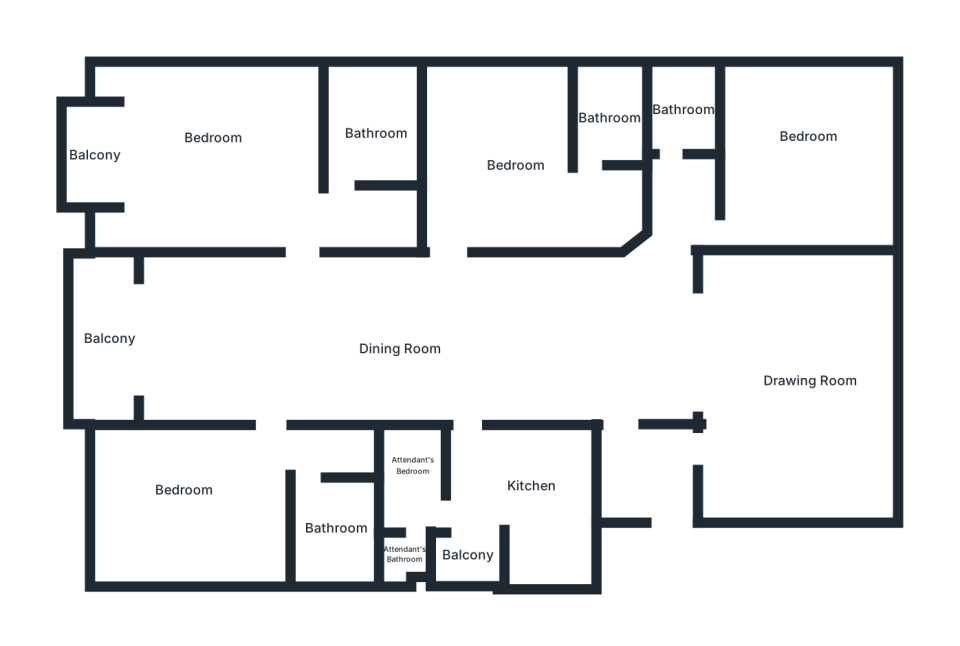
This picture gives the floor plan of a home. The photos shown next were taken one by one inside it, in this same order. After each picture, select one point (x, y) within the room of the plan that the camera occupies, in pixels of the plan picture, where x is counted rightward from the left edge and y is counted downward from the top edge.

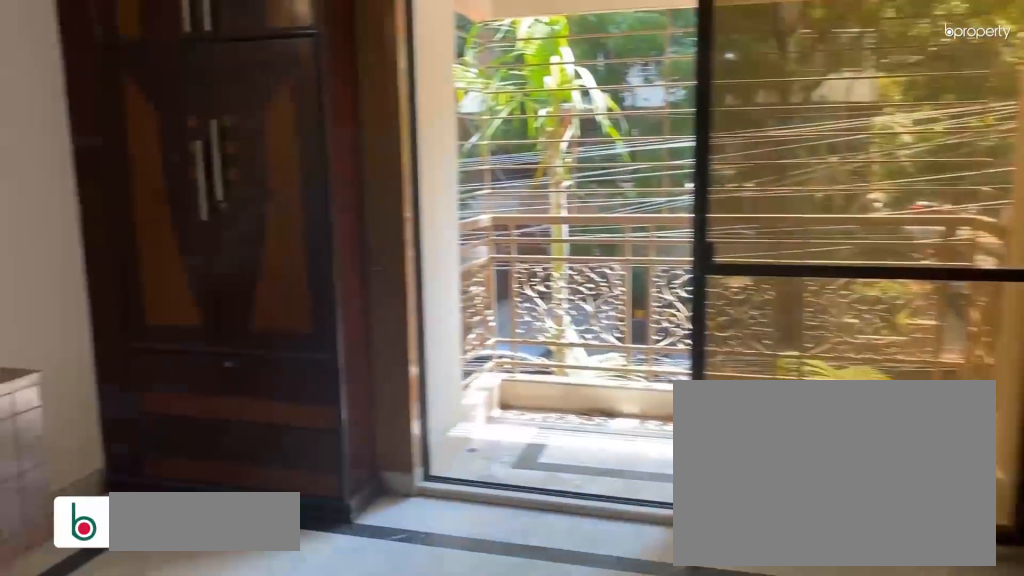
(221, 151)
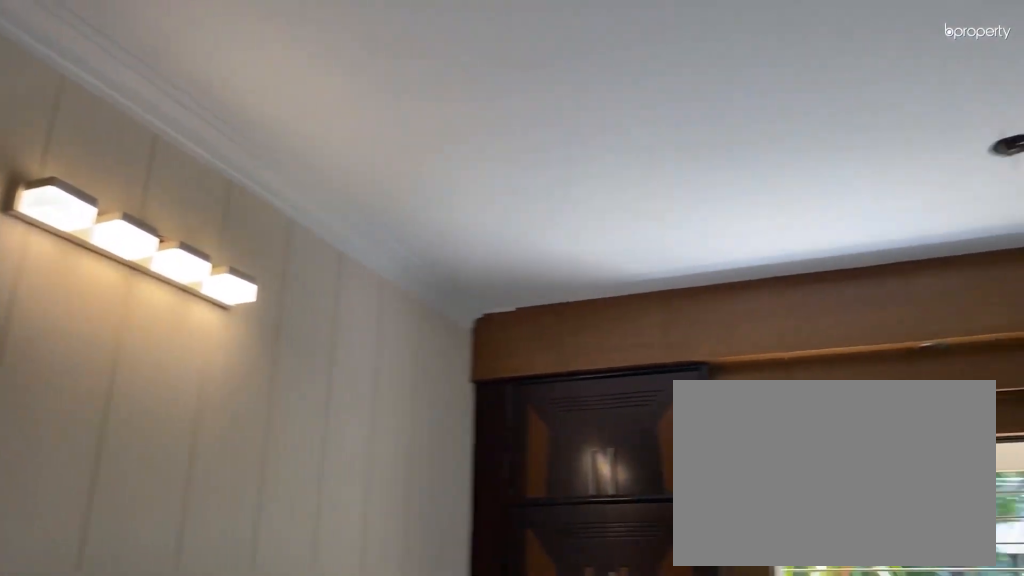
(231, 162)
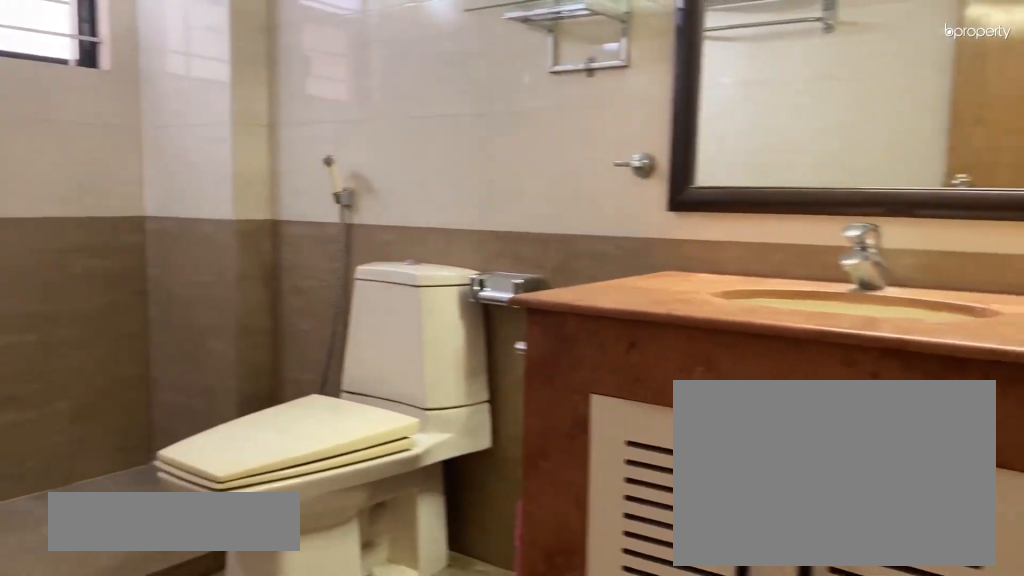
(370, 125)
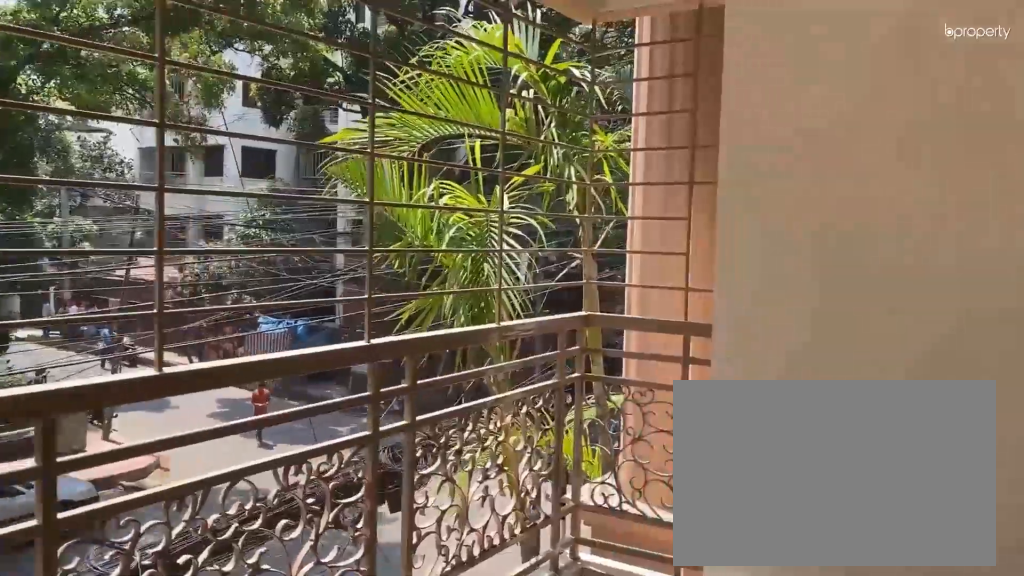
(87, 335)
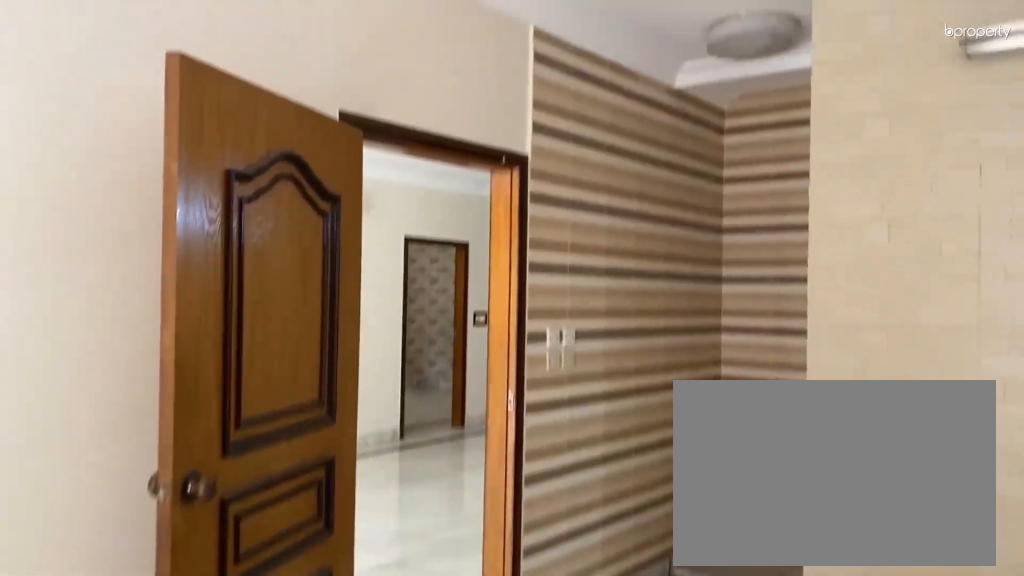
(189, 503)
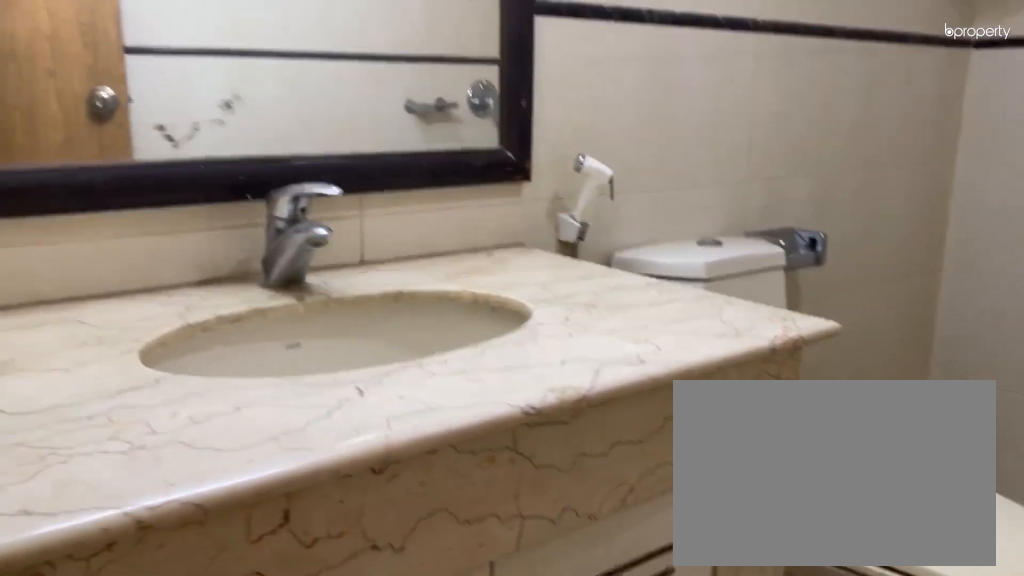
(332, 529)
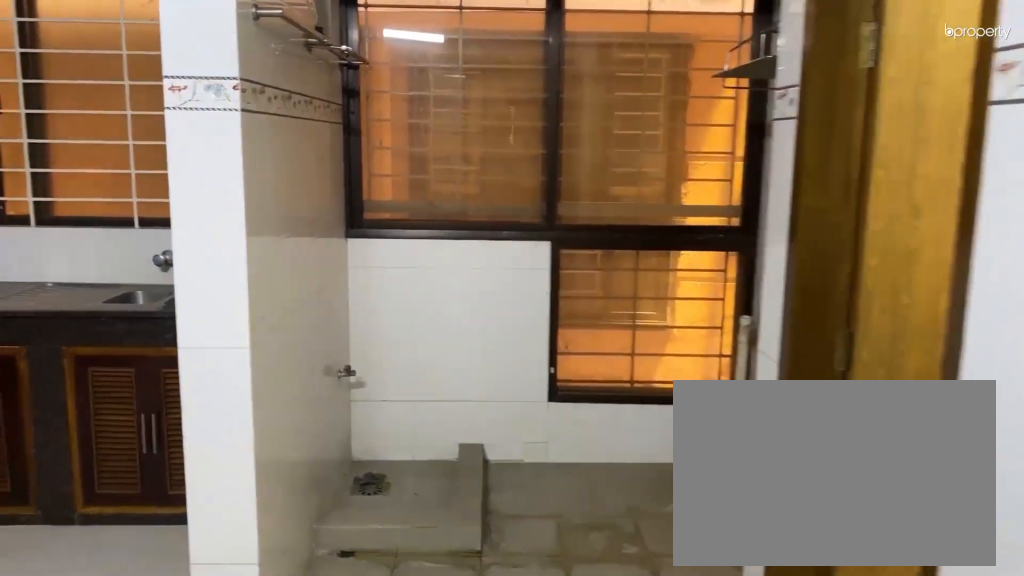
(533, 505)
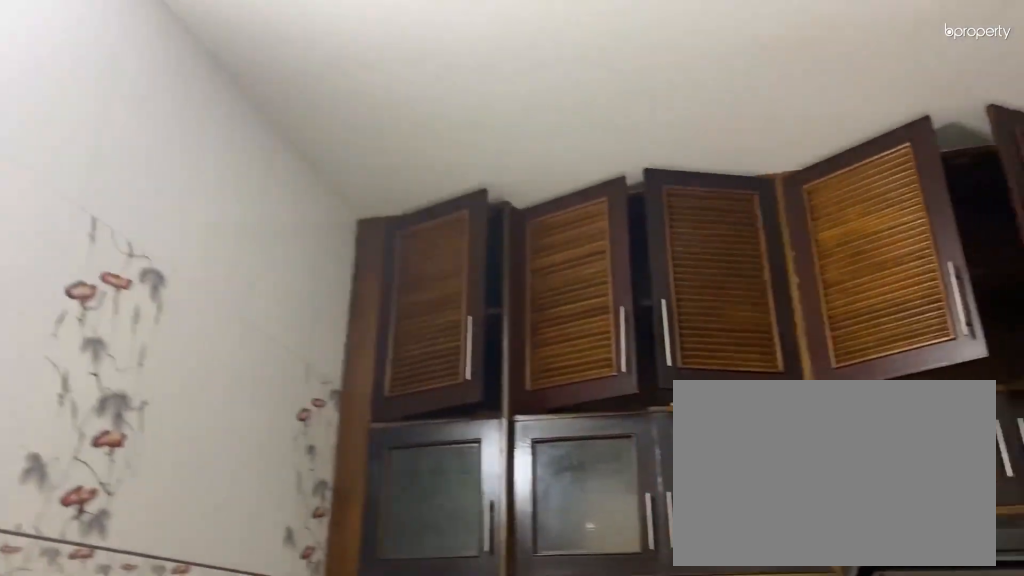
(533, 505)
